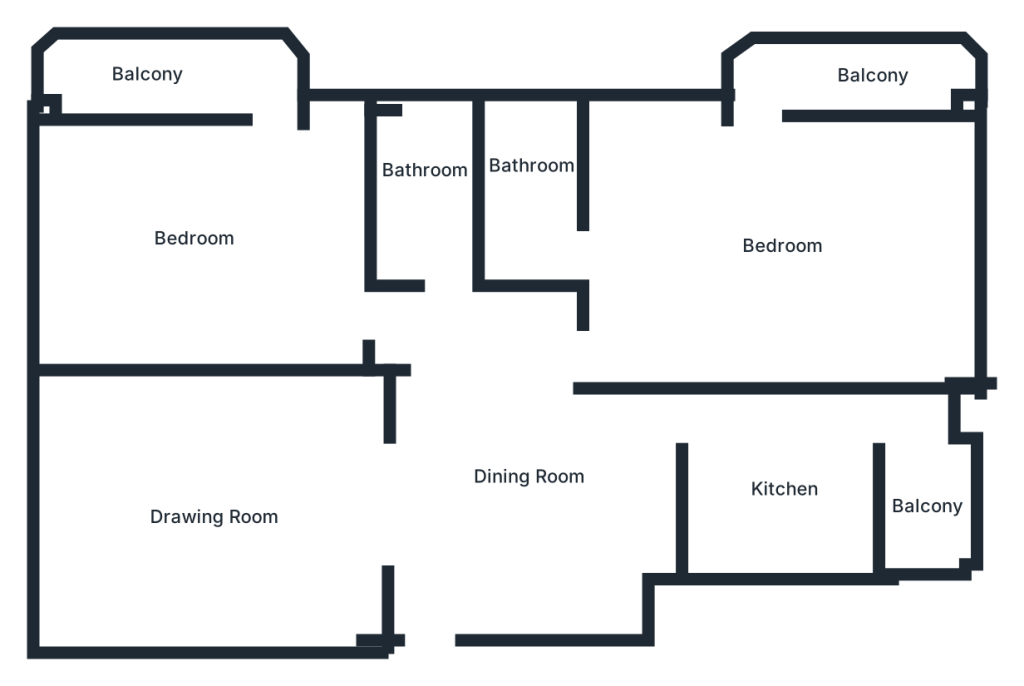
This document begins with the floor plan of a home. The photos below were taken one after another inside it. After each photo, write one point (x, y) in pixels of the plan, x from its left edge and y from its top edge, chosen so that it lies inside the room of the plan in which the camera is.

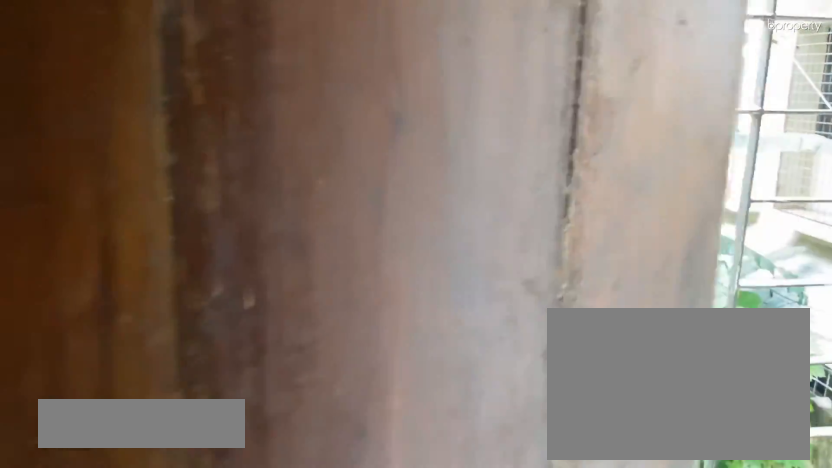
(838, 68)
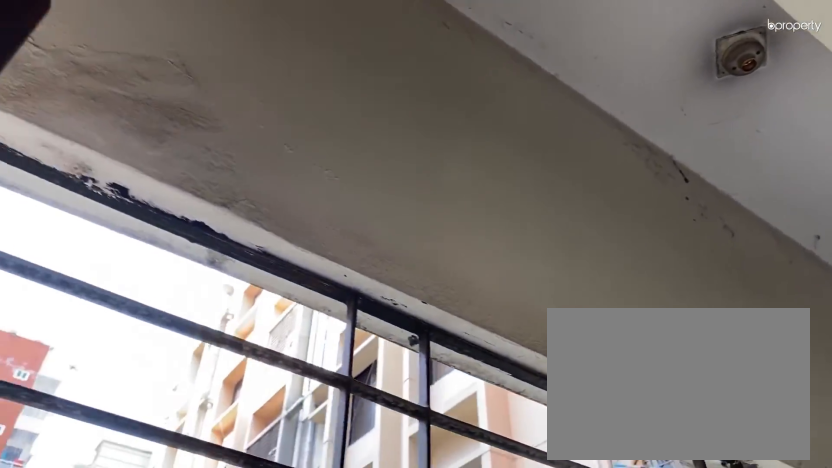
(838, 68)
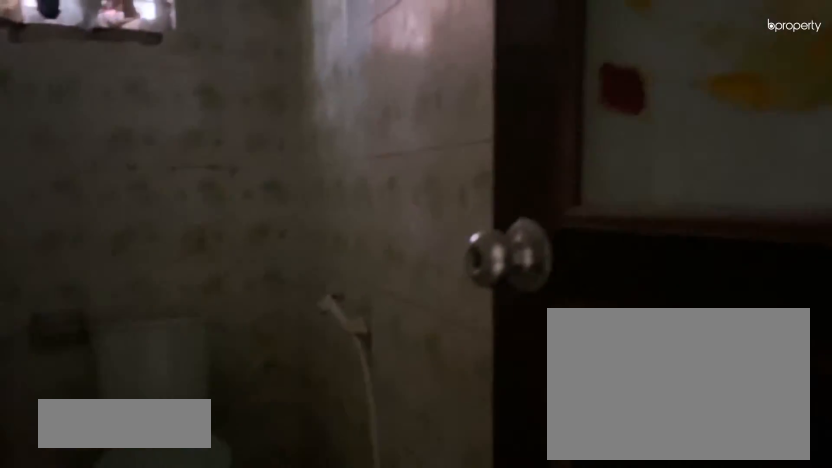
(414, 178)
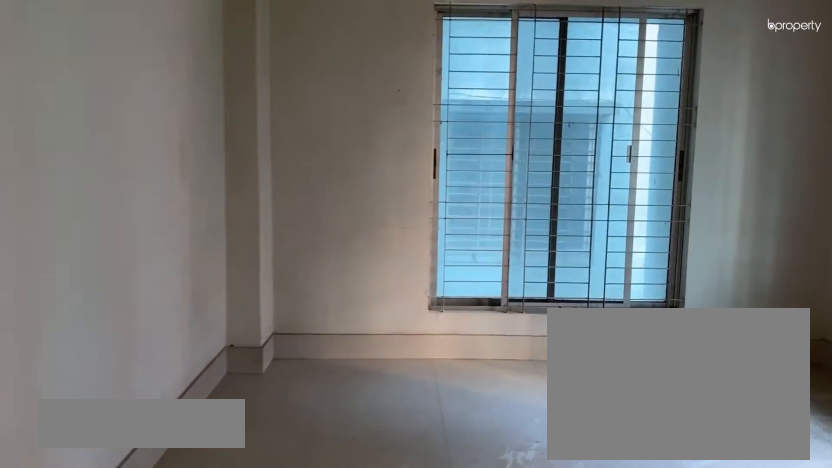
(180, 223)
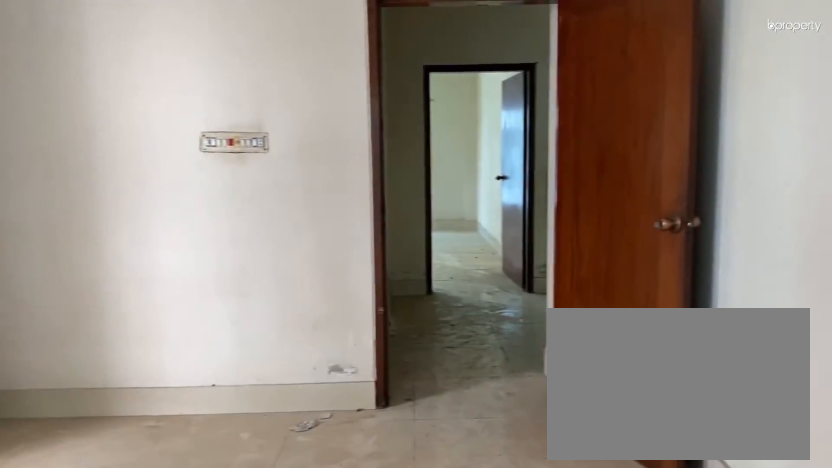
(180, 223)
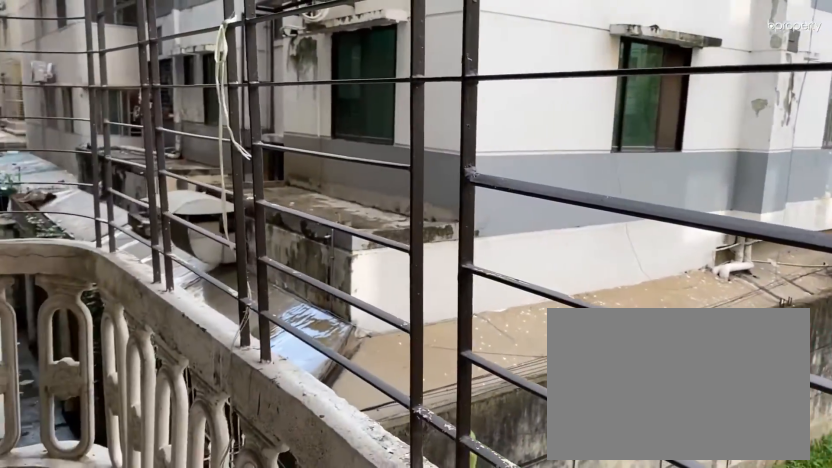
(162, 71)
